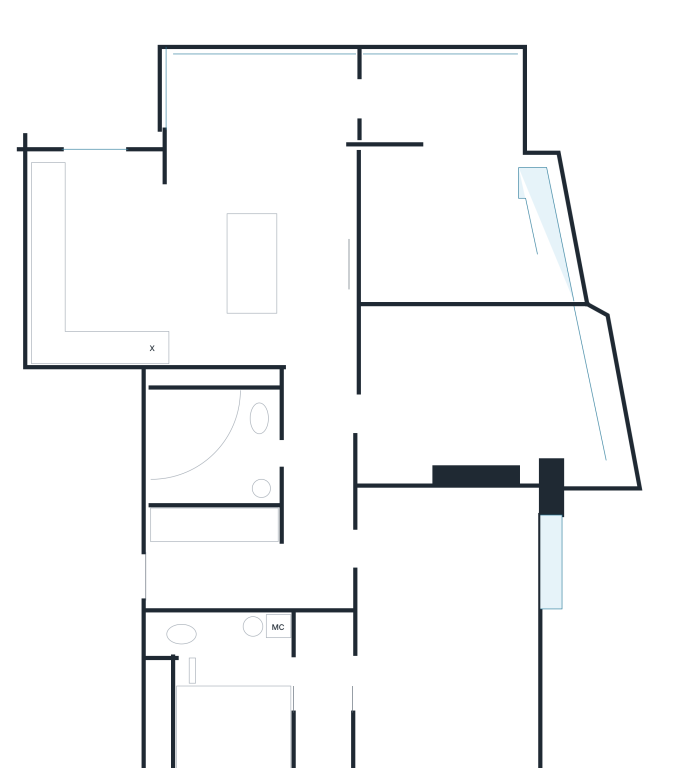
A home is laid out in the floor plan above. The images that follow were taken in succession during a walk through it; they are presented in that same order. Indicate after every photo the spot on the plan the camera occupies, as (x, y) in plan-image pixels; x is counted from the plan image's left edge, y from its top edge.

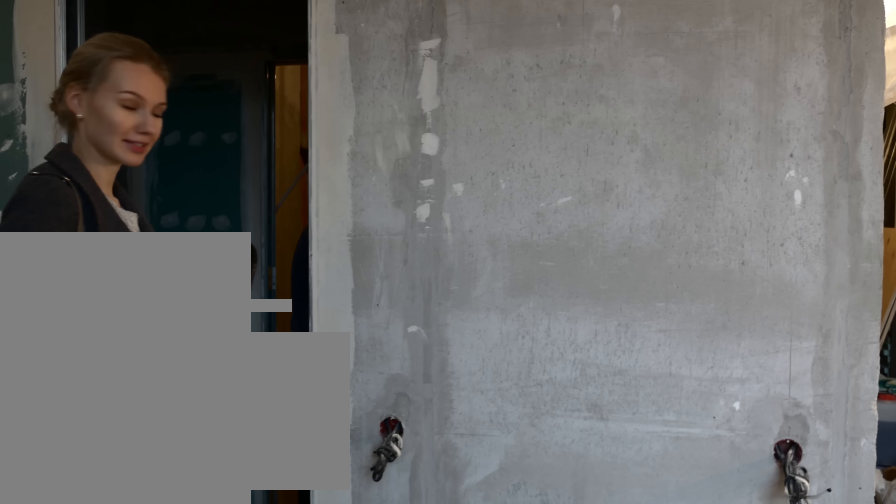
(484, 641)
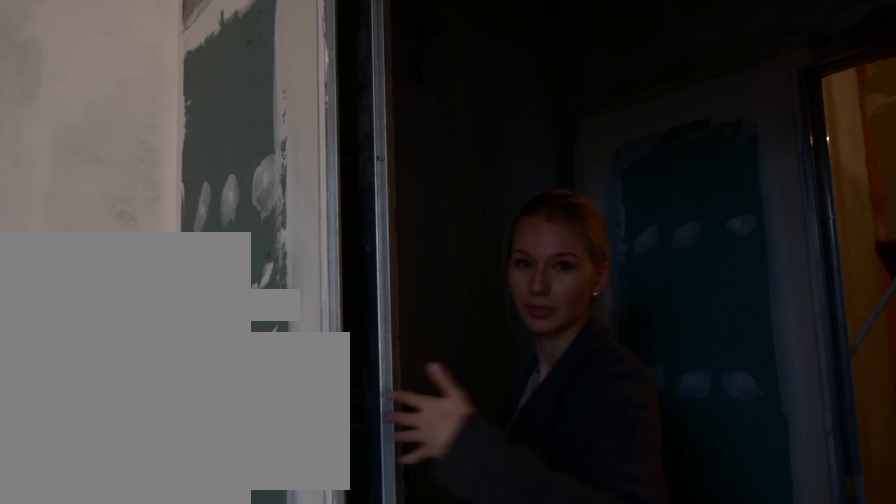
(387, 660)
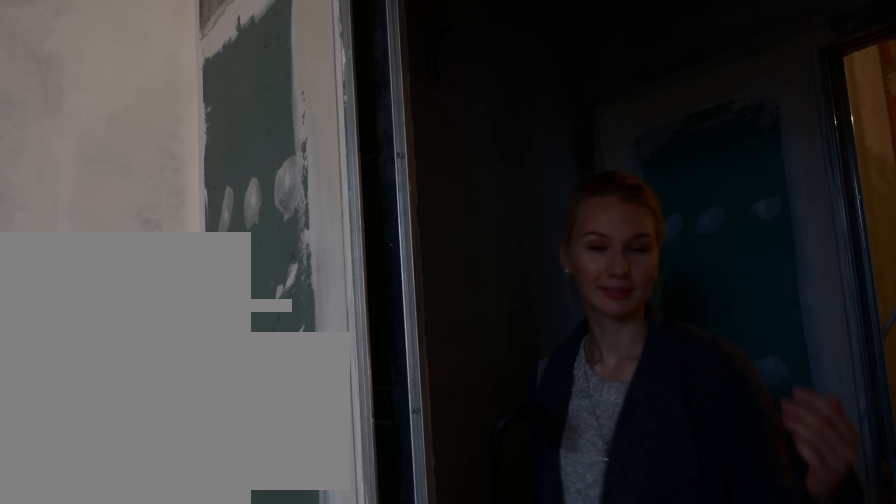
(386, 659)
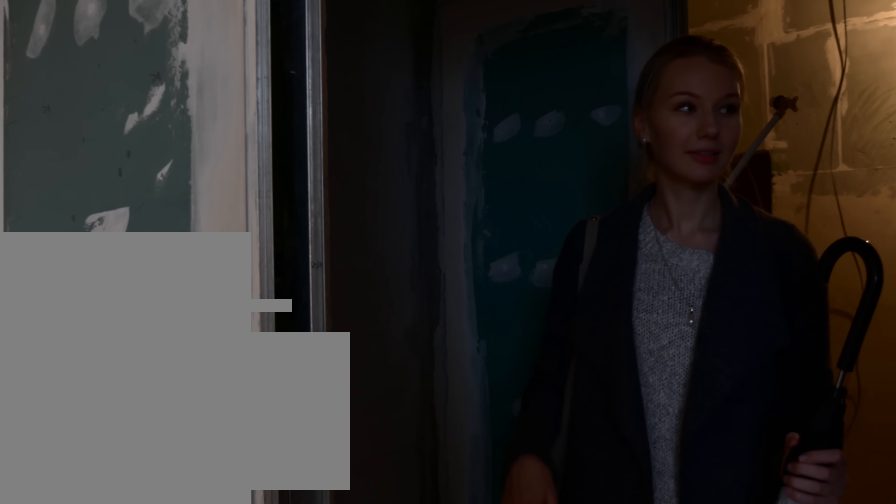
(384, 674)
